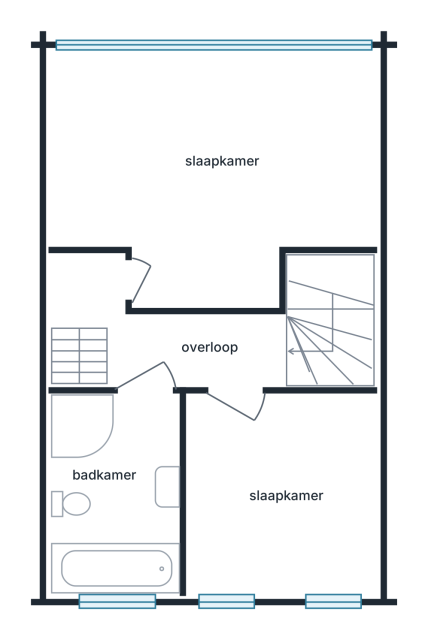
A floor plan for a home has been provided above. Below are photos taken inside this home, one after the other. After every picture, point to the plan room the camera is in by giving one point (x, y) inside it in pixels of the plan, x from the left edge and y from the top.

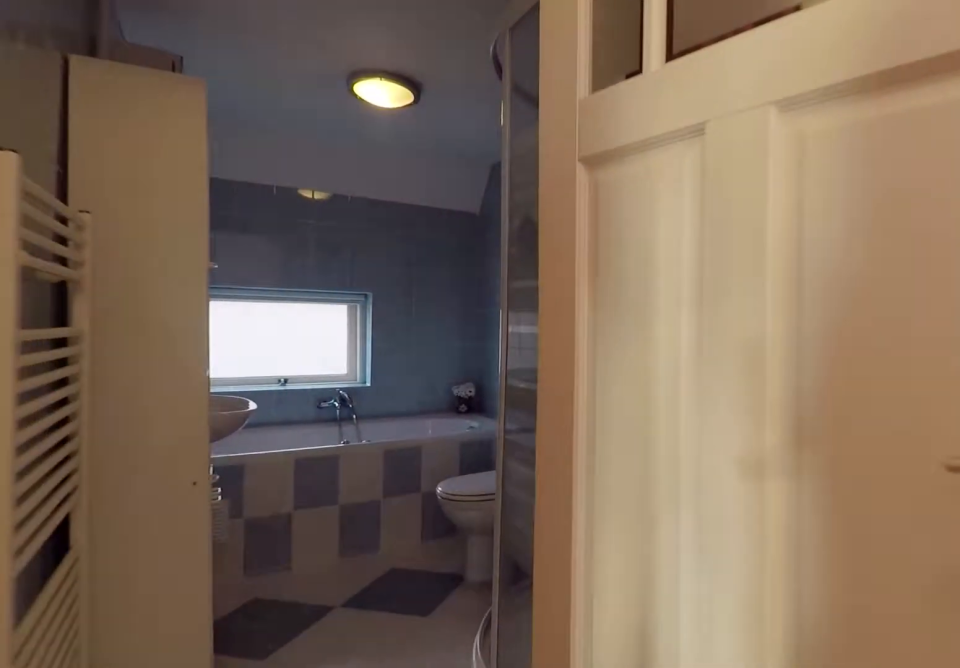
(163, 335)
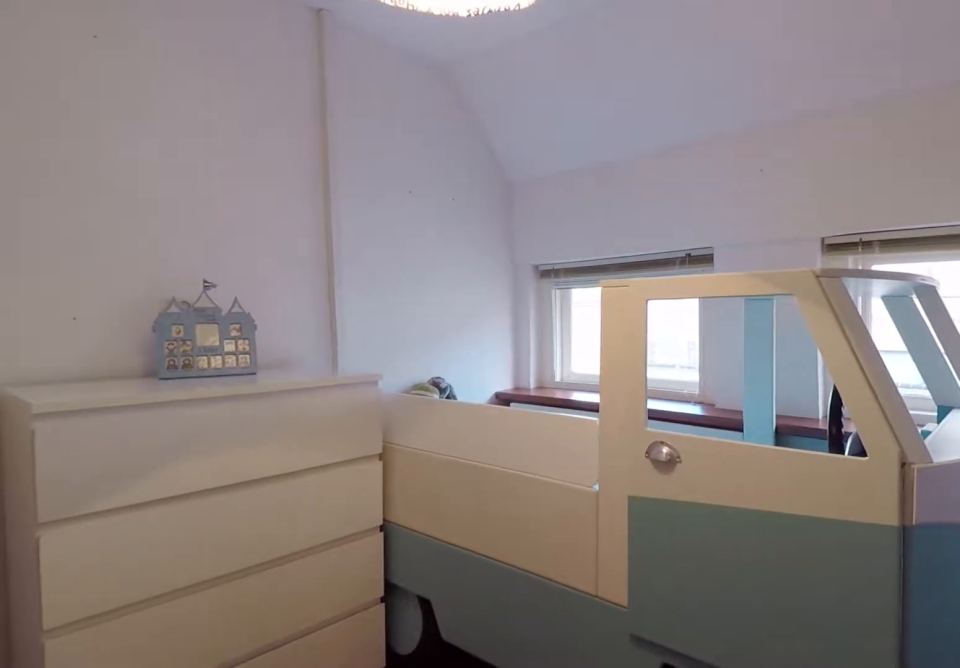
(282, 496)
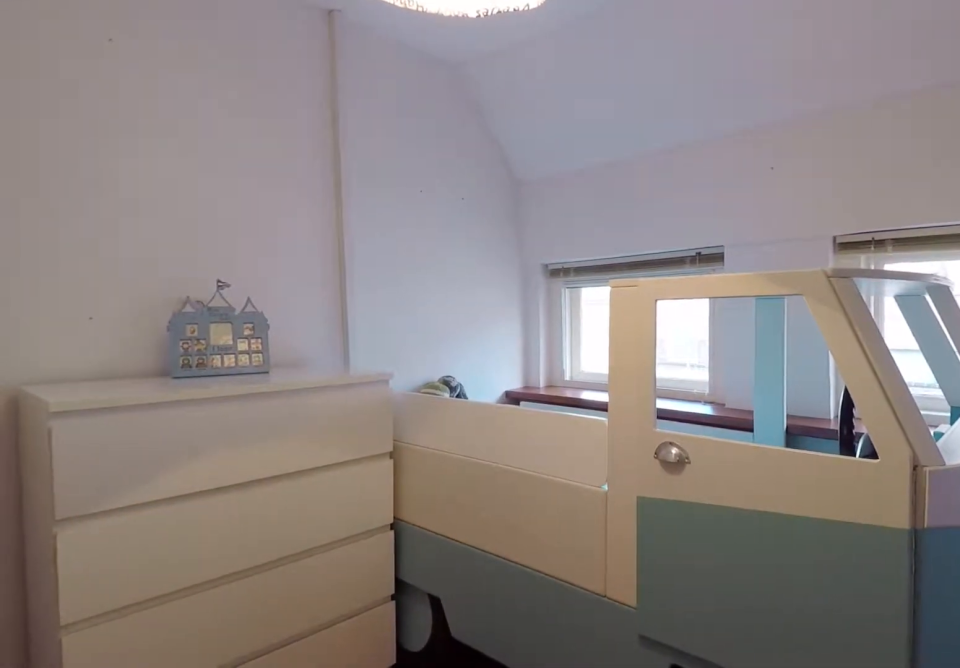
(282, 496)
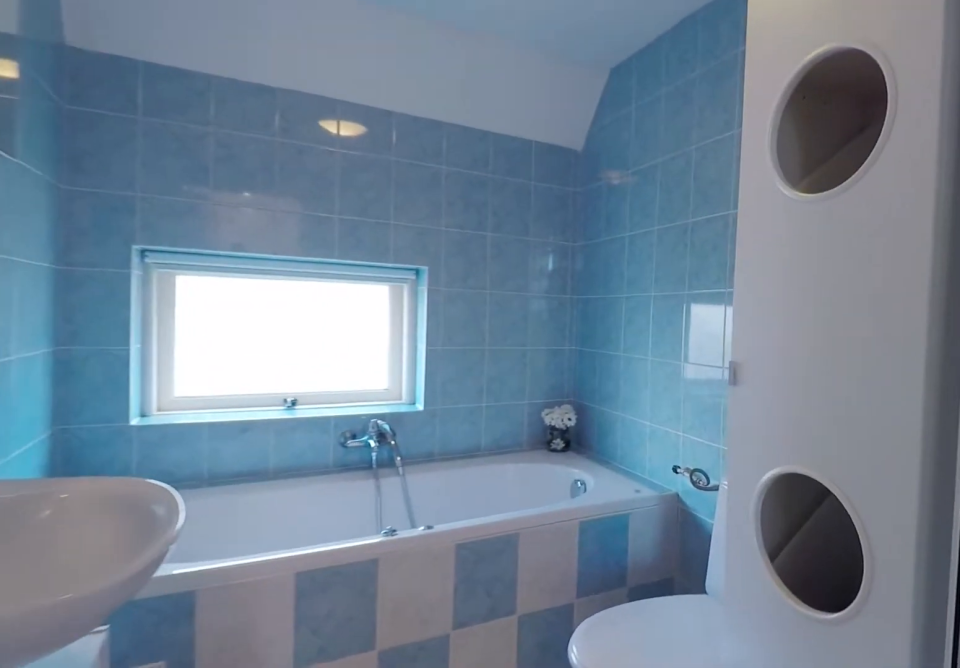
(115, 494)
